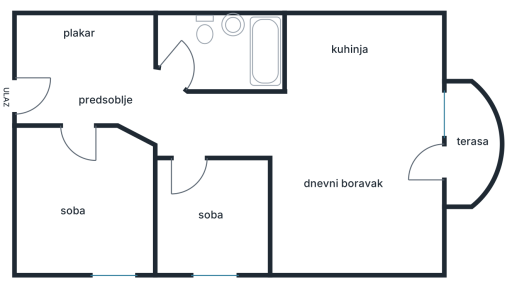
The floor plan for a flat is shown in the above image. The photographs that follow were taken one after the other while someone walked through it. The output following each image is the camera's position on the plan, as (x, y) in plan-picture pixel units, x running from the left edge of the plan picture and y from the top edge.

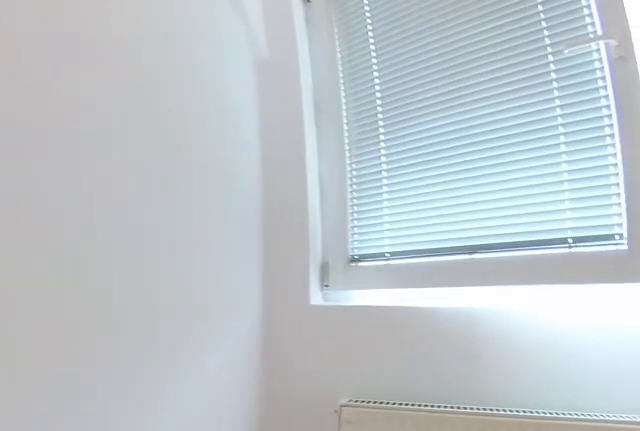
(129, 198)
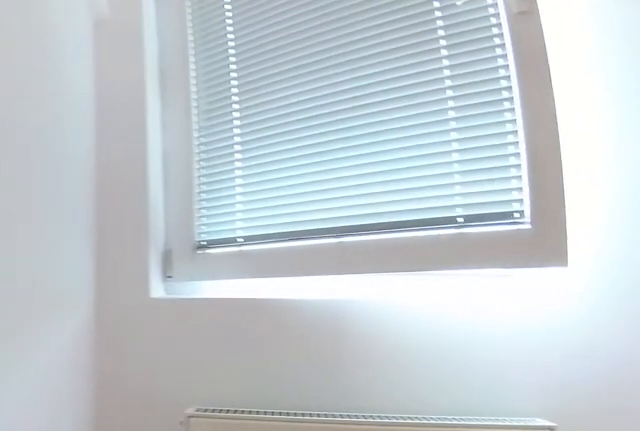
(132, 210)
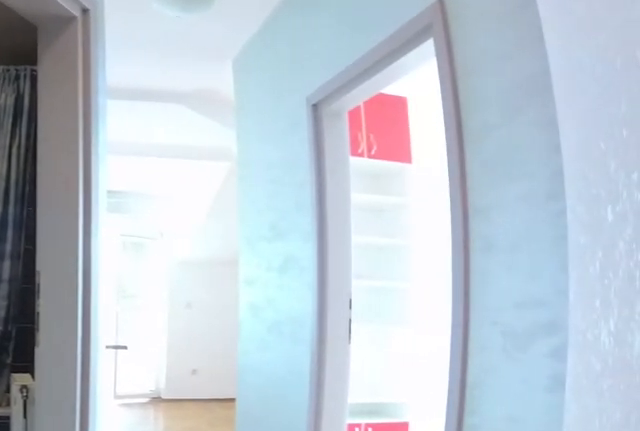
(100, 88)
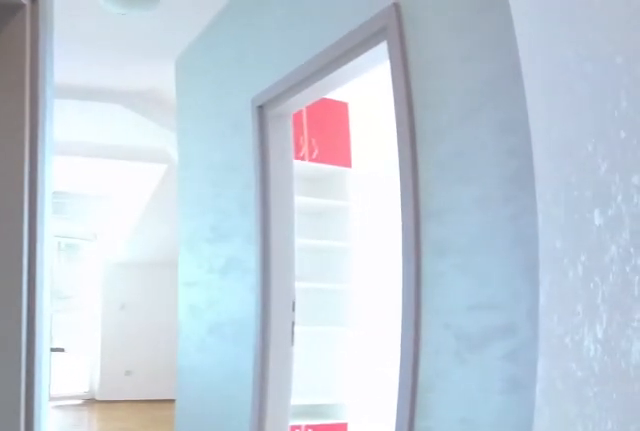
(105, 88)
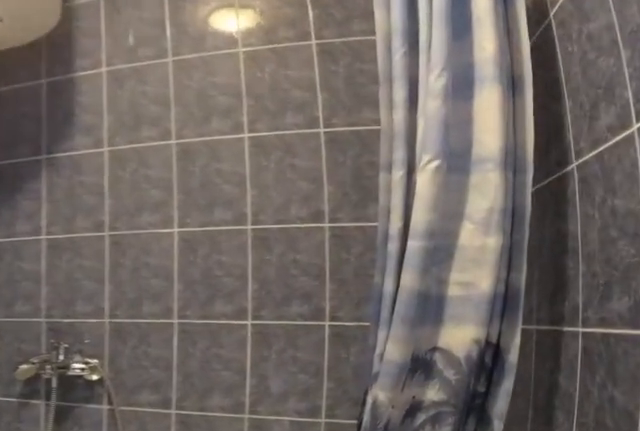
(185, 65)
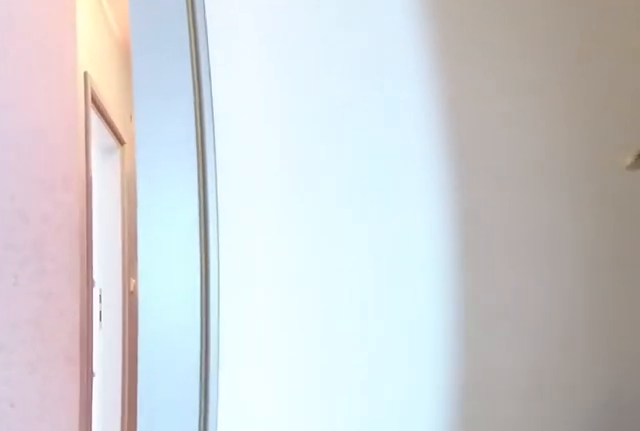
(195, 65)
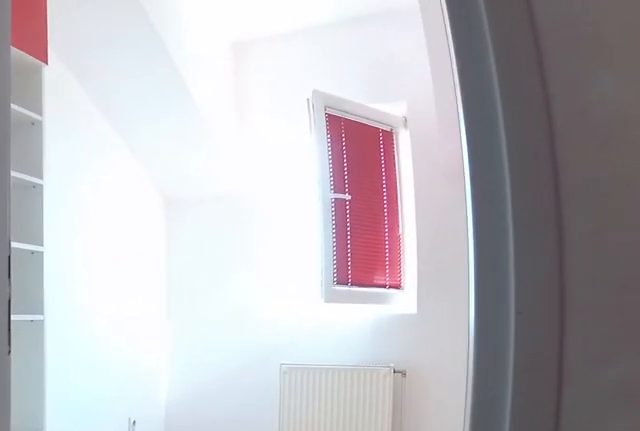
(177, 111)
